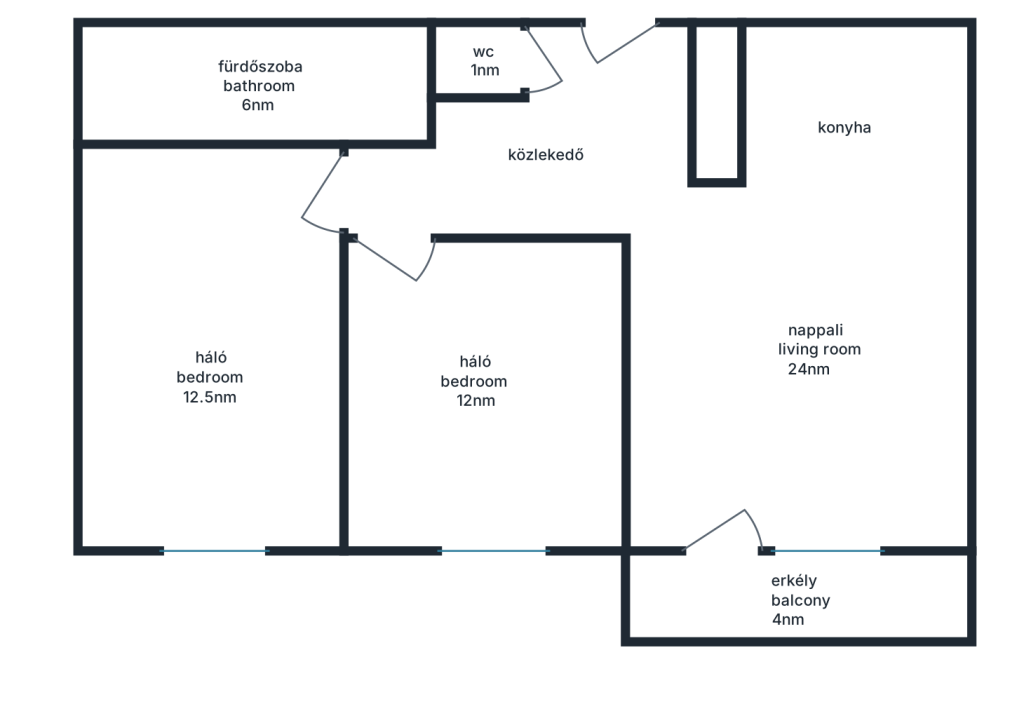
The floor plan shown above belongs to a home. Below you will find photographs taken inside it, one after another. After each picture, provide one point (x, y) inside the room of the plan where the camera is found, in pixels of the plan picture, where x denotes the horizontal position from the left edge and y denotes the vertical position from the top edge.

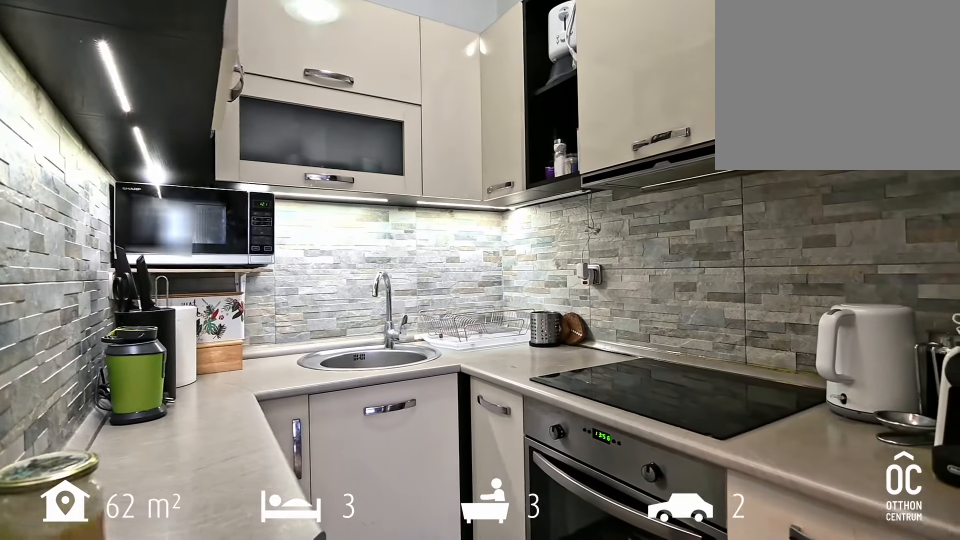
(853, 119)
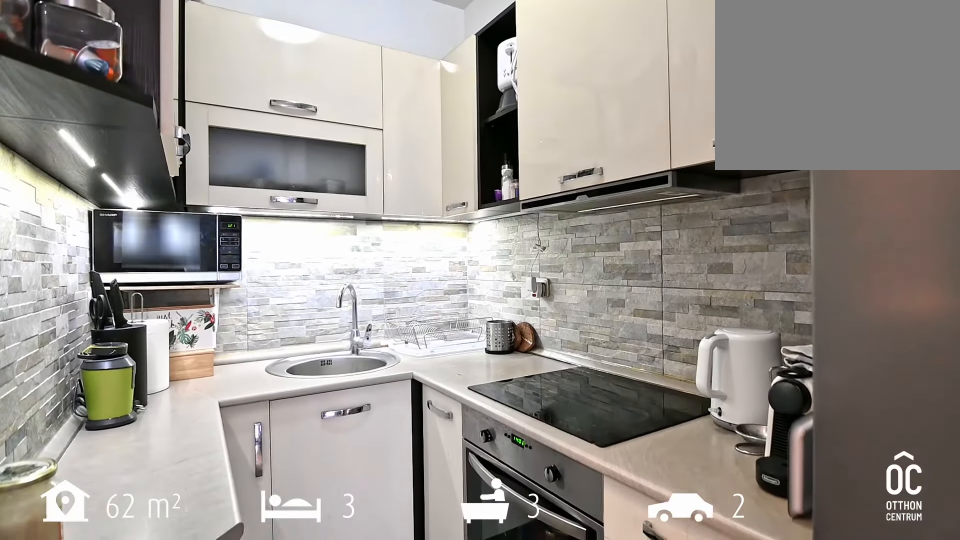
(853, 119)
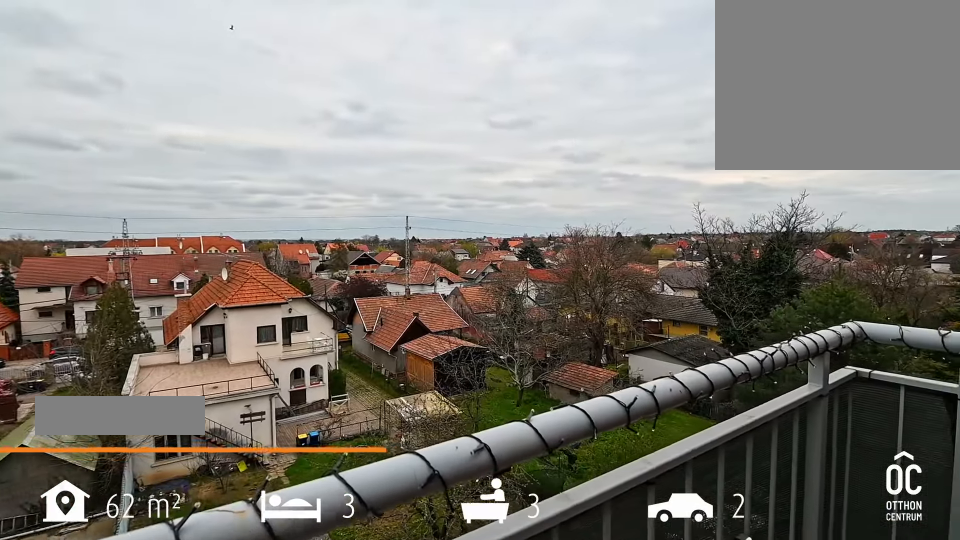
(808, 603)
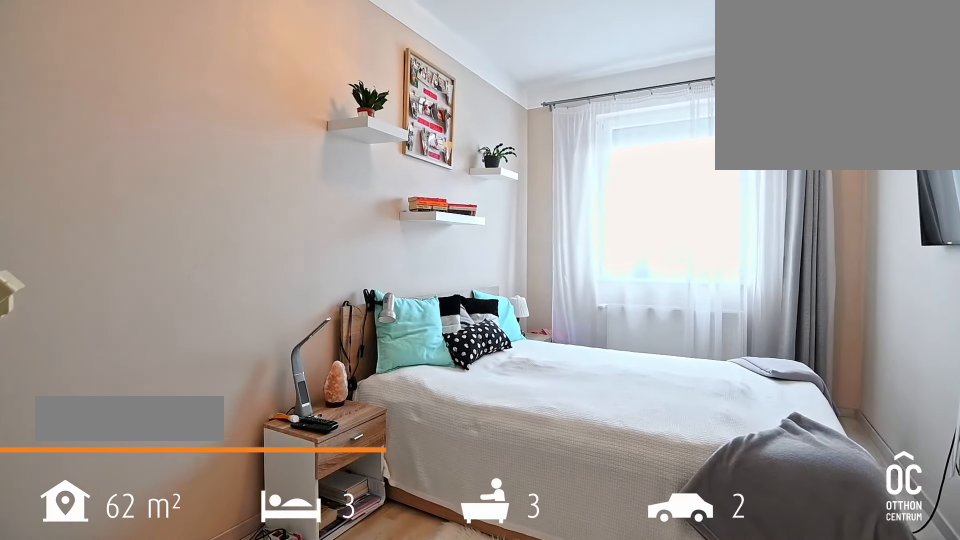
(479, 395)
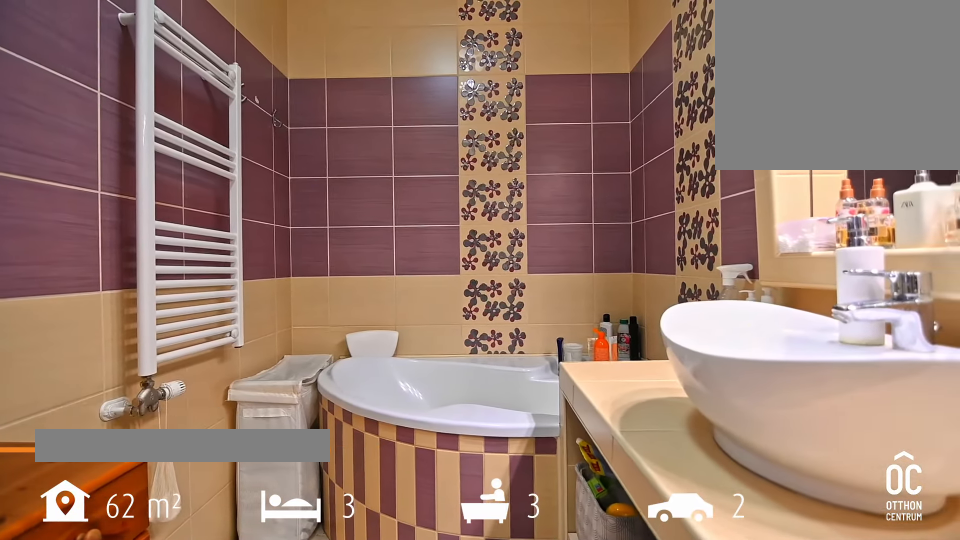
(268, 94)
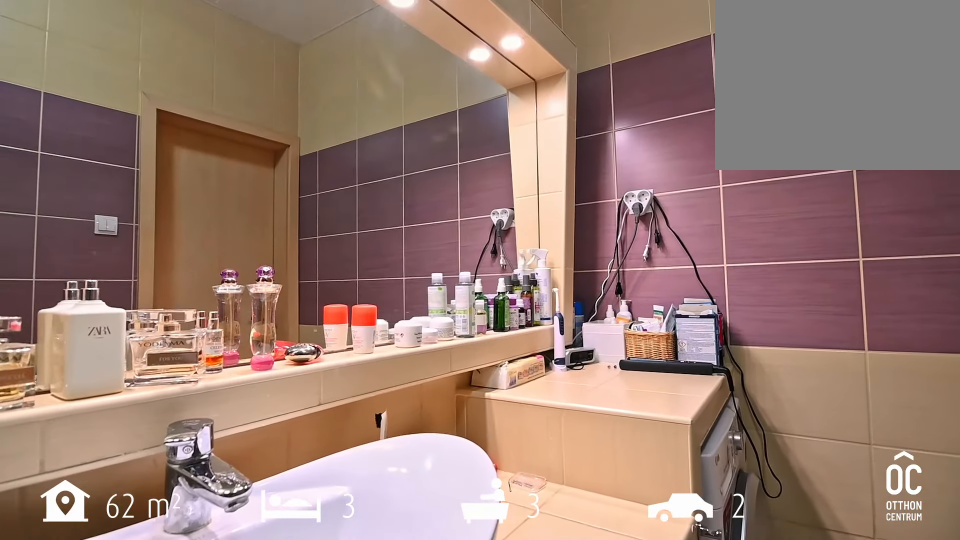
(268, 94)
